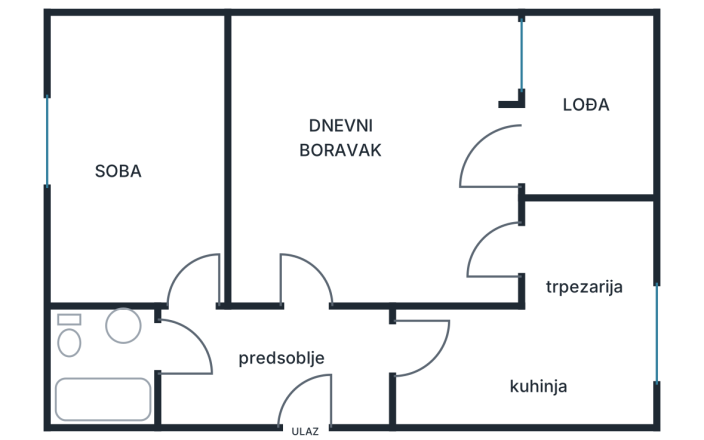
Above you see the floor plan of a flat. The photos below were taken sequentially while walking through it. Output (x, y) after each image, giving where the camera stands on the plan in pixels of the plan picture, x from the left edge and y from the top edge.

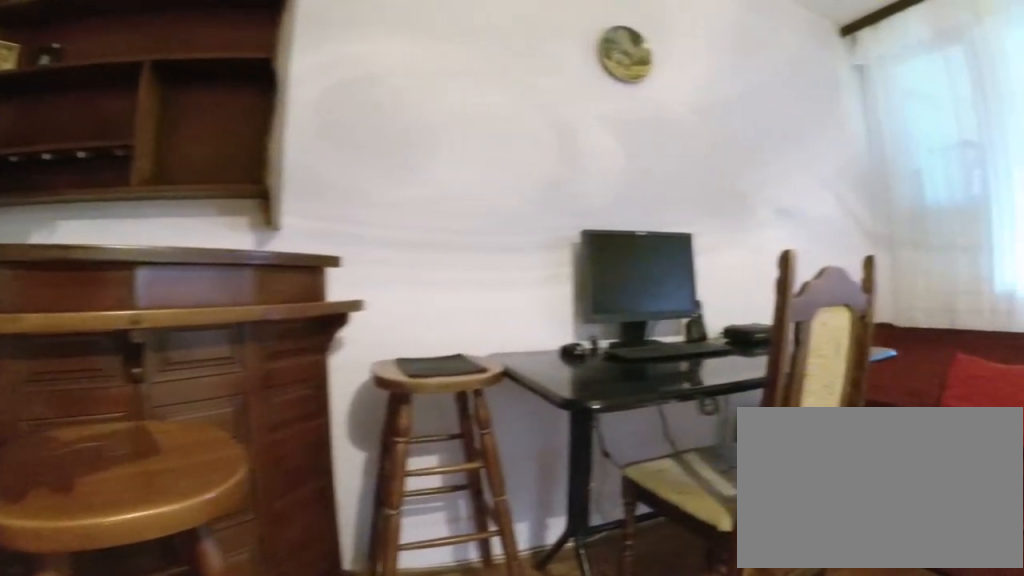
(312, 180)
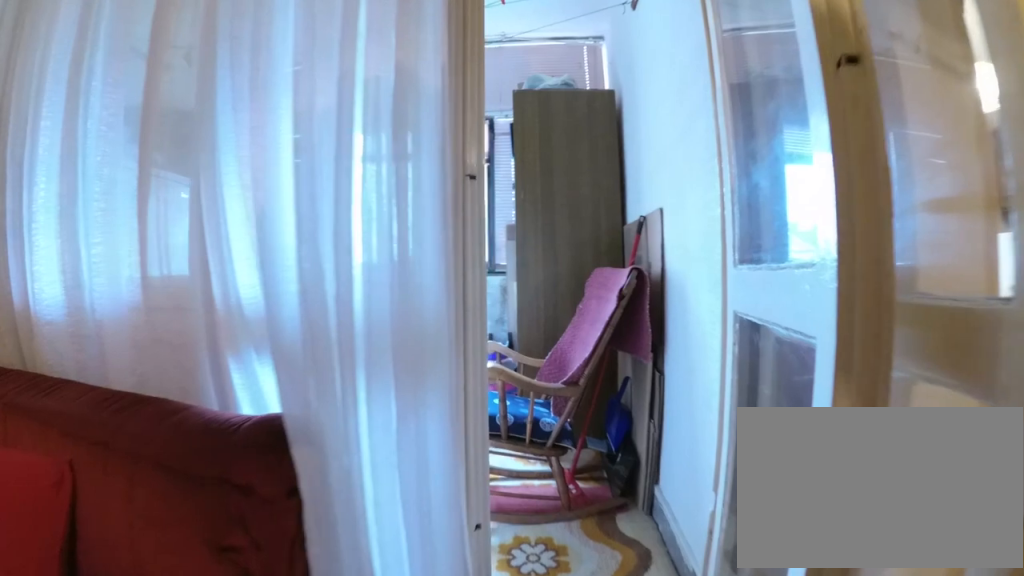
(416, 142)
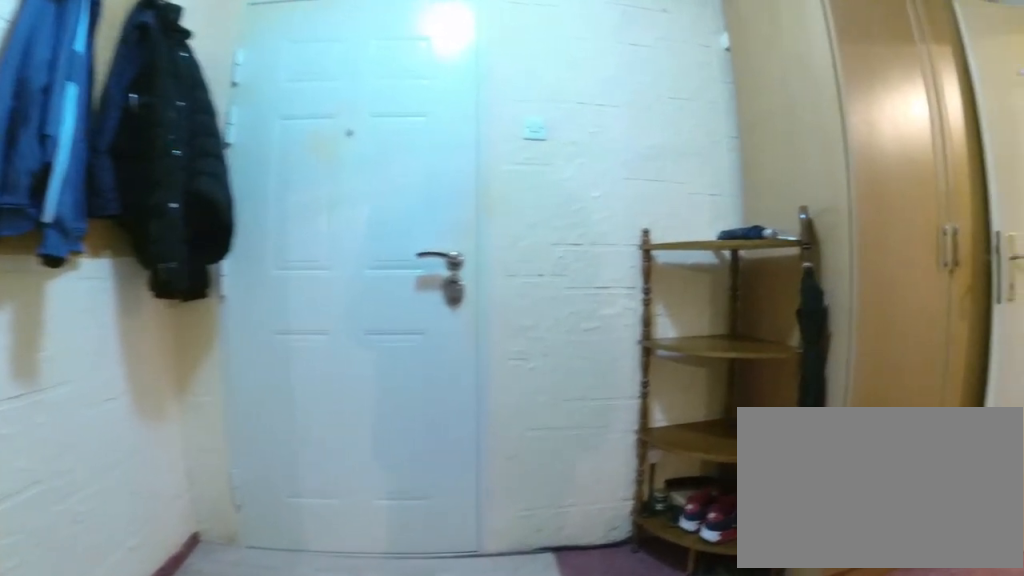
(307, 328)
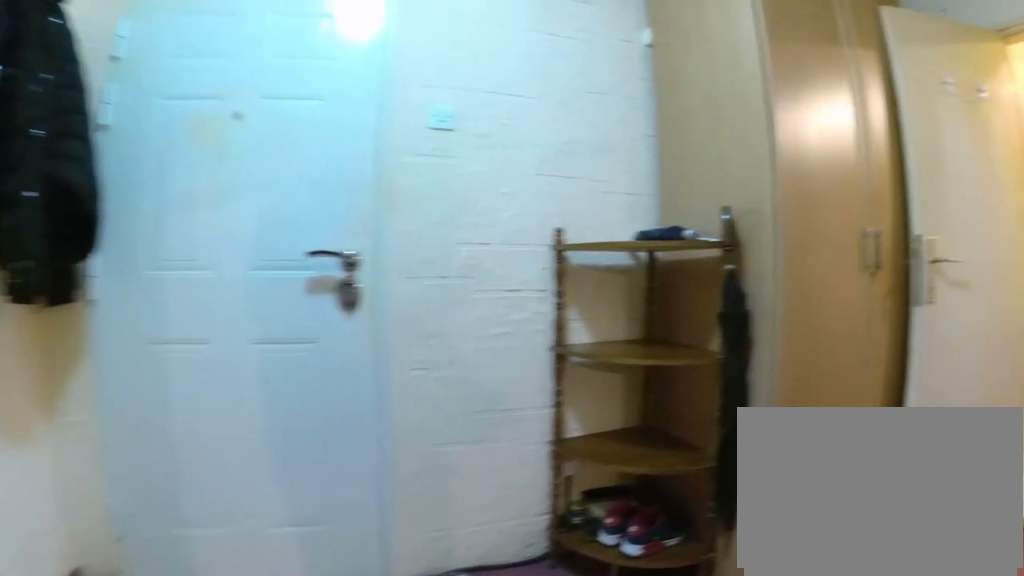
(307, 329)
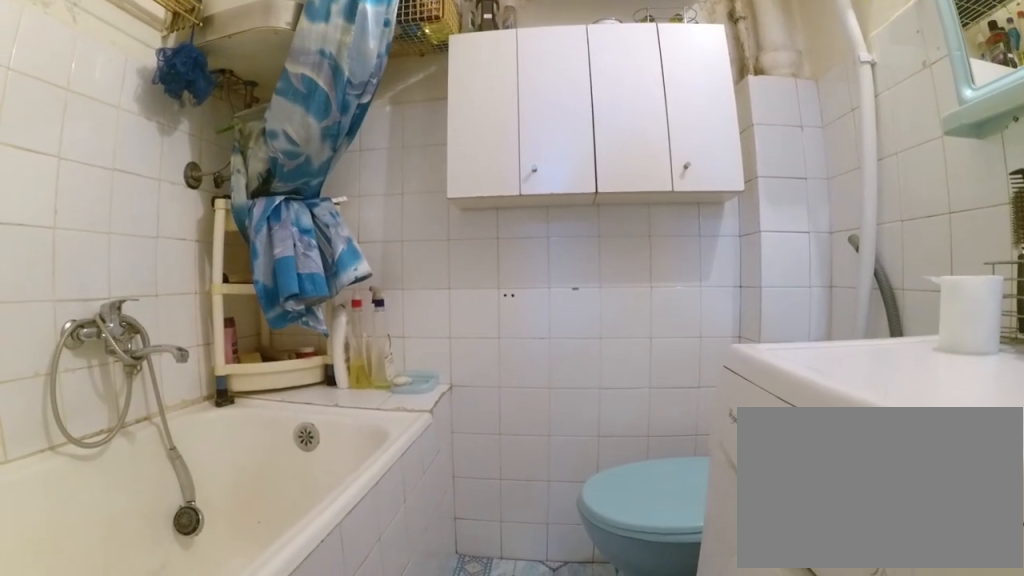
(169, 343)
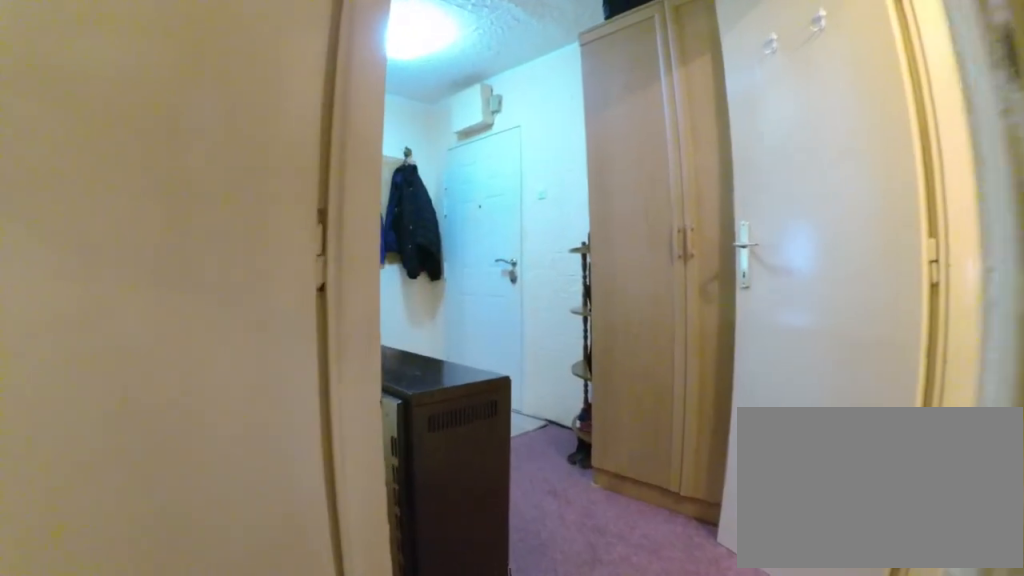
(179, 247)
